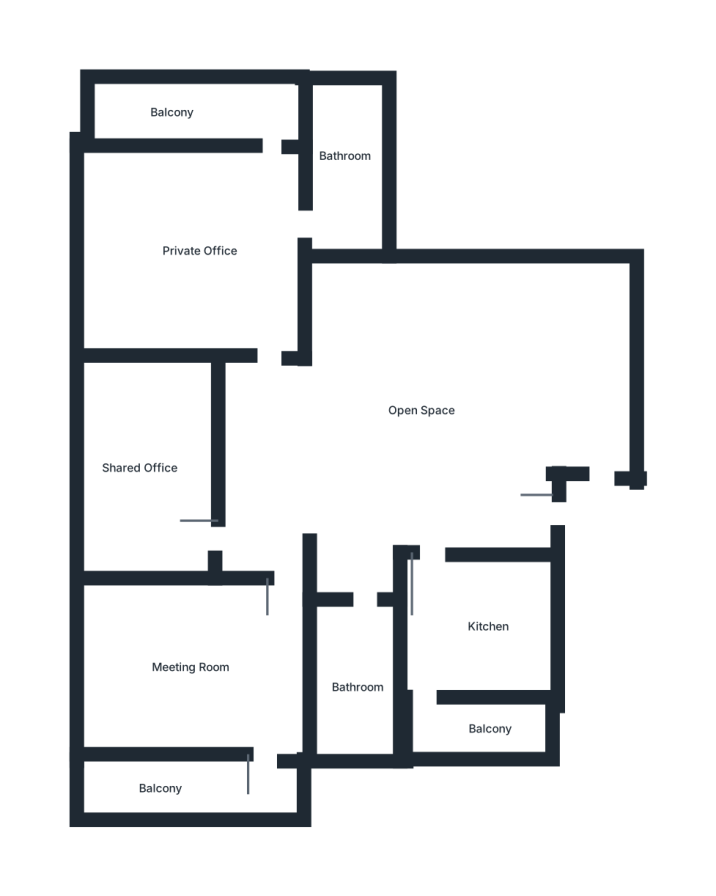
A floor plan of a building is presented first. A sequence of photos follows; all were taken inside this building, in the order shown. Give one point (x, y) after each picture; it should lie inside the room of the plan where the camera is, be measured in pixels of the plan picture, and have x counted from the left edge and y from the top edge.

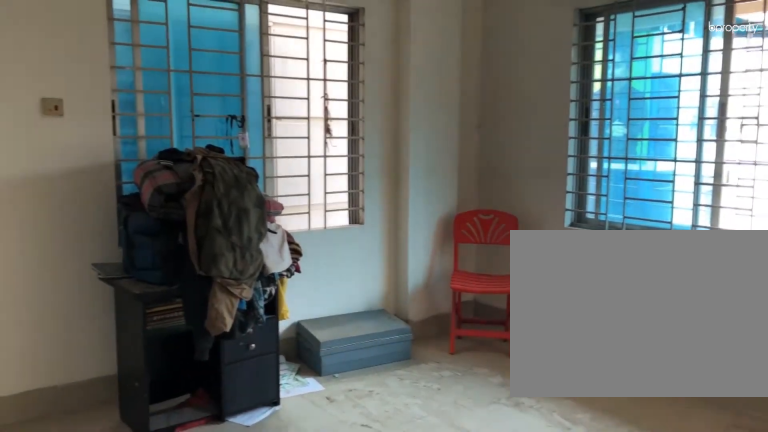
(199, 237)
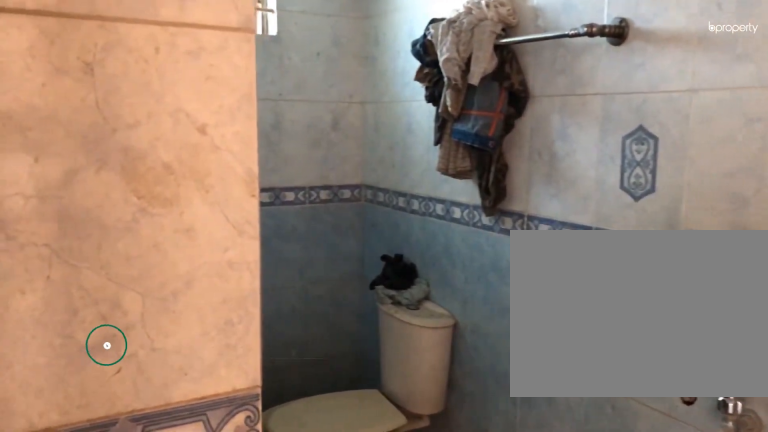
(350, 143)
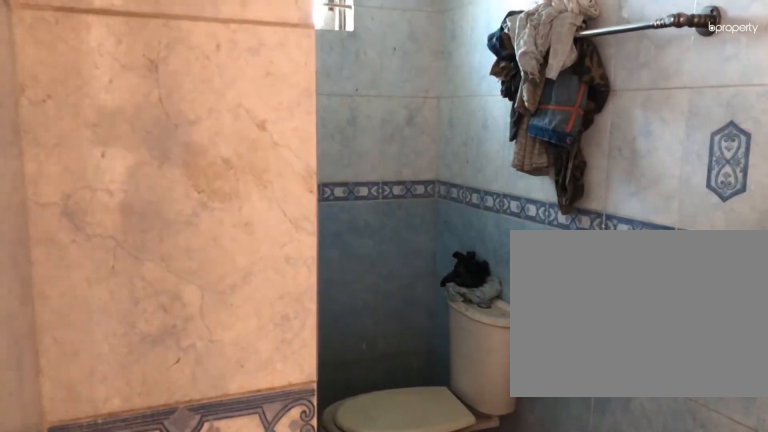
(350, 143)
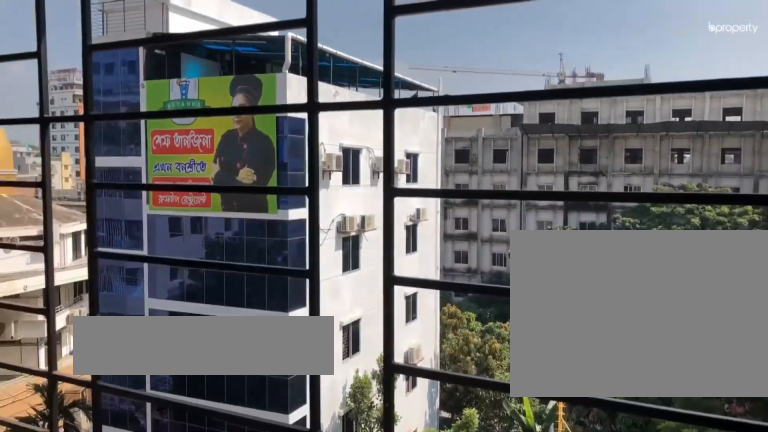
(193, 95)
